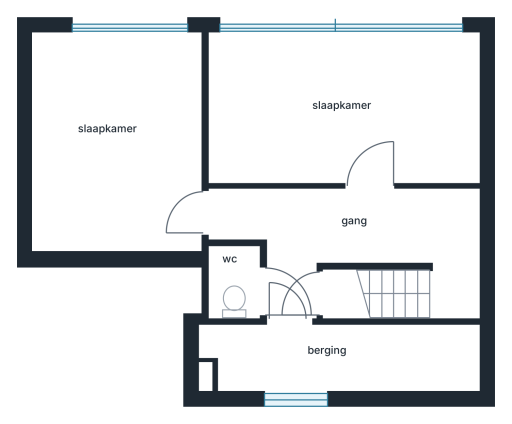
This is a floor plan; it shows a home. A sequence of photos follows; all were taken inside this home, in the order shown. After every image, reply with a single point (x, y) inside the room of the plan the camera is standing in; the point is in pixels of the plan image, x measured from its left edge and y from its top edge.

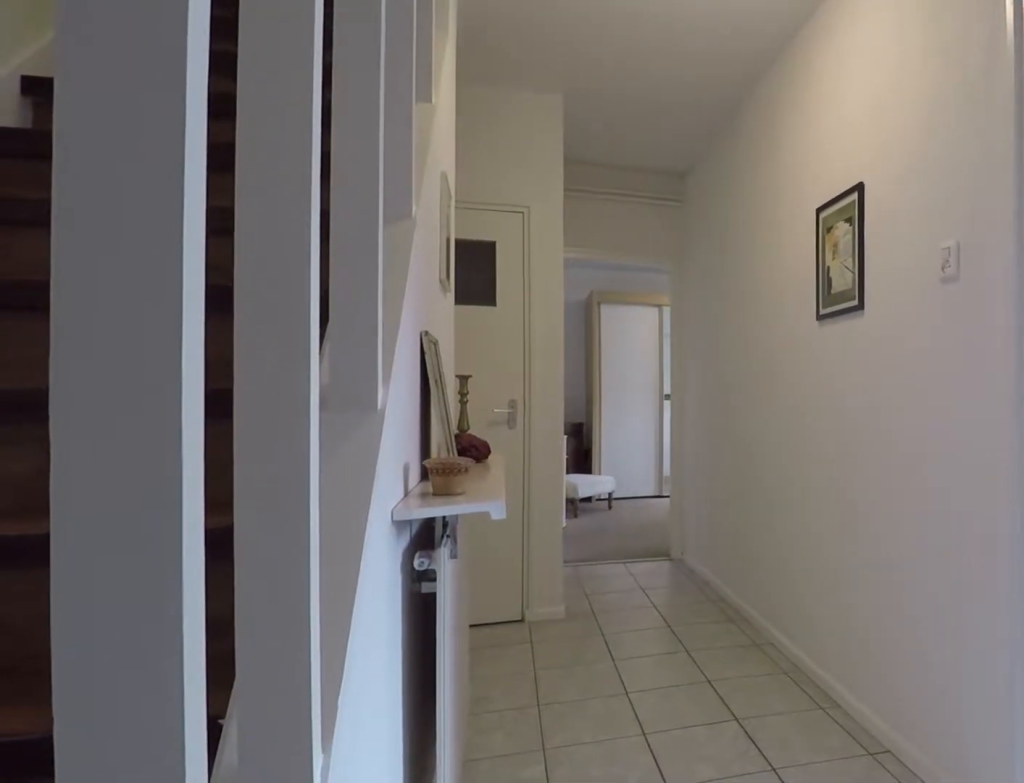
(357, 239)
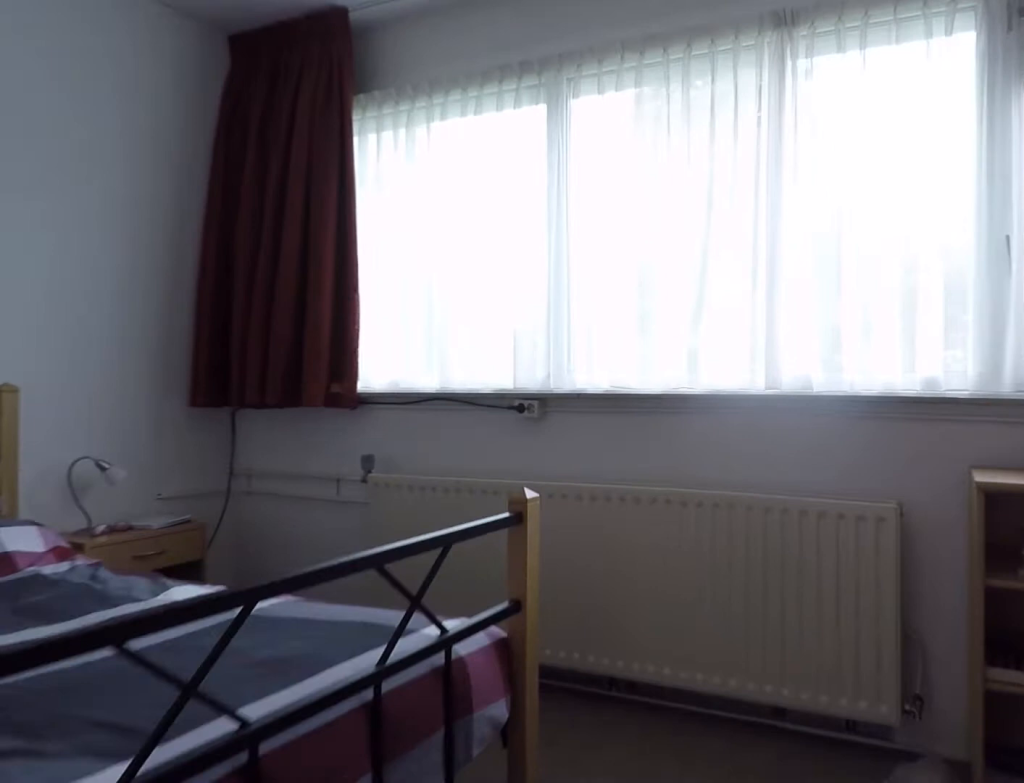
(377, 154)
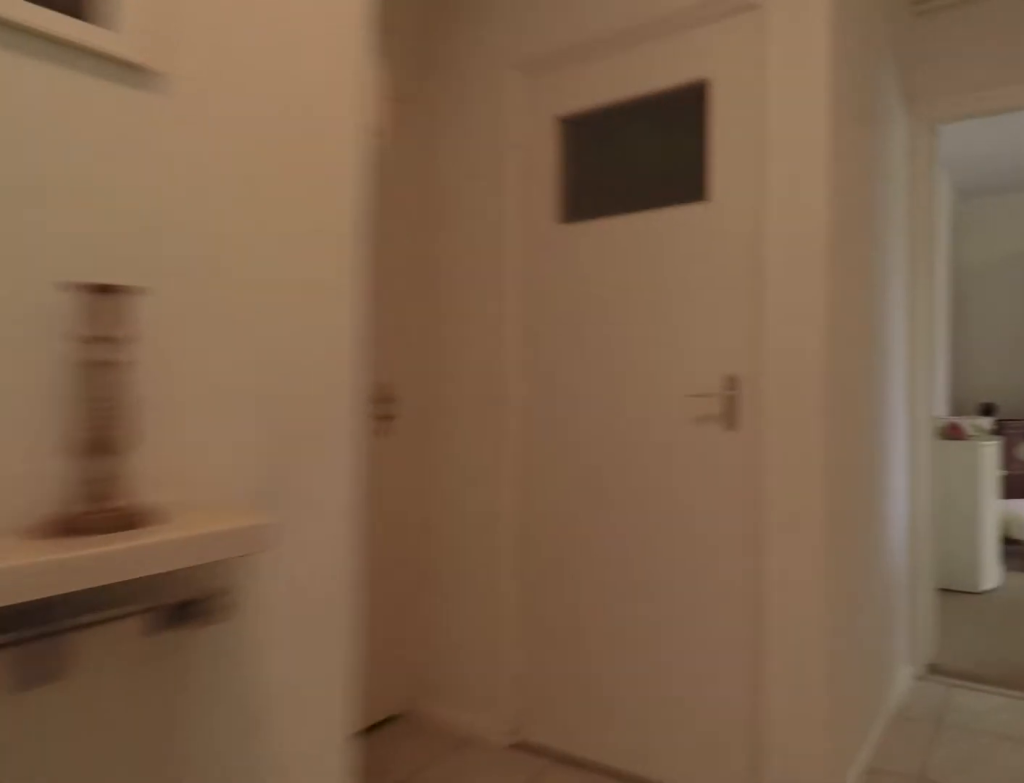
(357, 238)
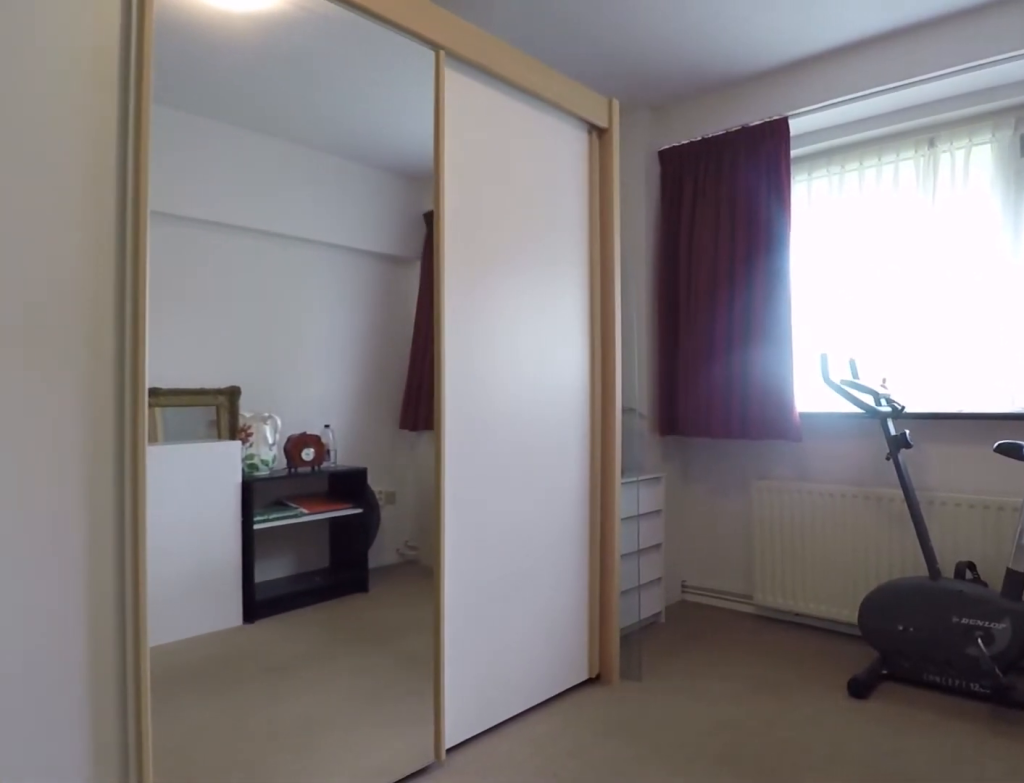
(116, 143)
